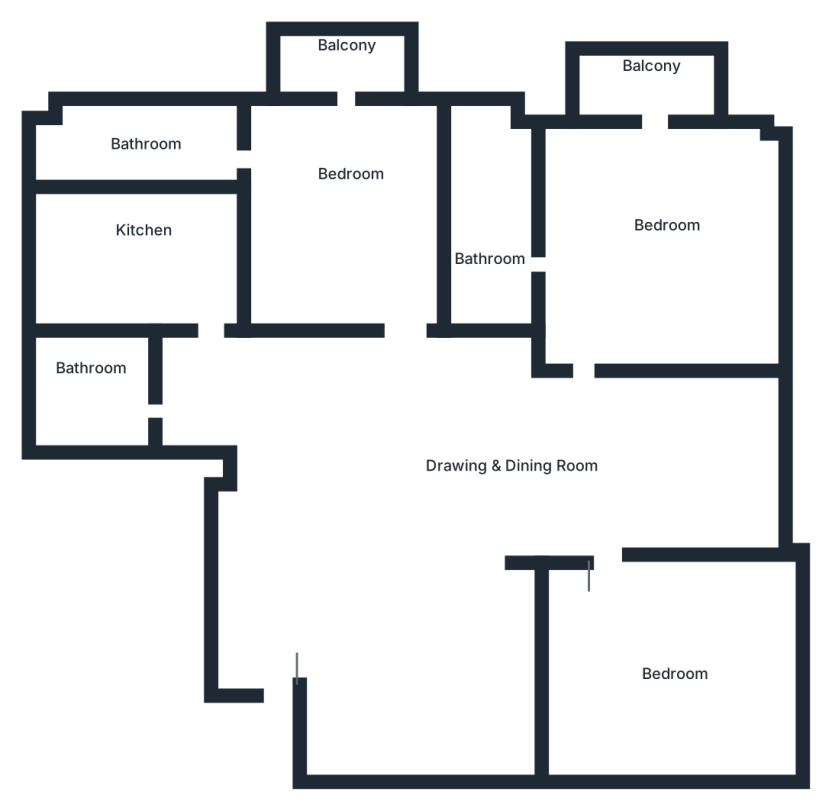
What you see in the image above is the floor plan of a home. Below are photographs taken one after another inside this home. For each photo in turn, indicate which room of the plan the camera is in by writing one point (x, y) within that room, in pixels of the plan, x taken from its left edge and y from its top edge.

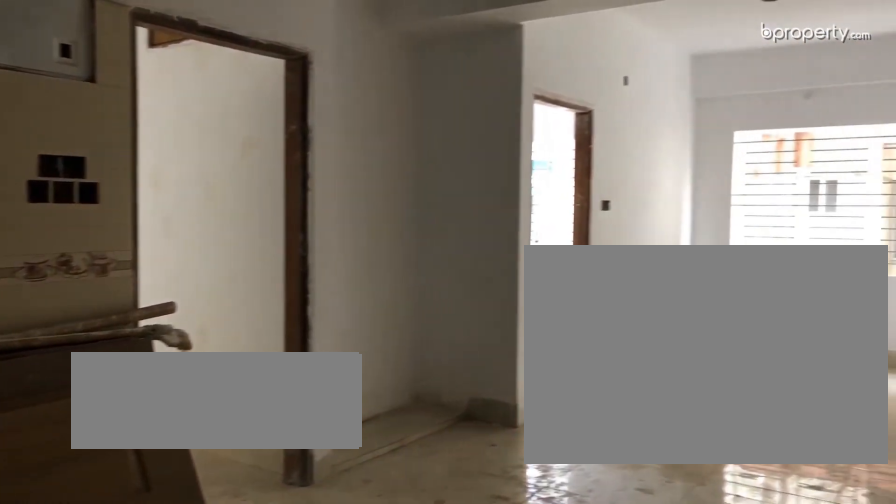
(388, 558)
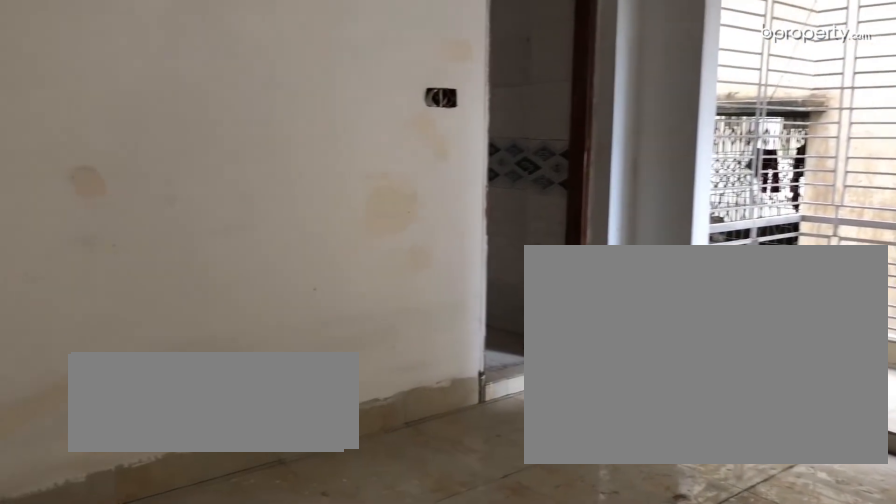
(355, 222)
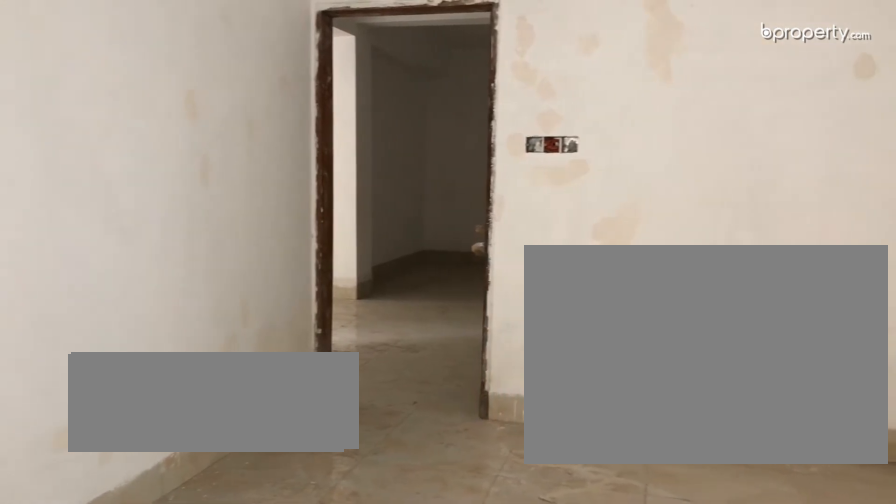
(355, 224)
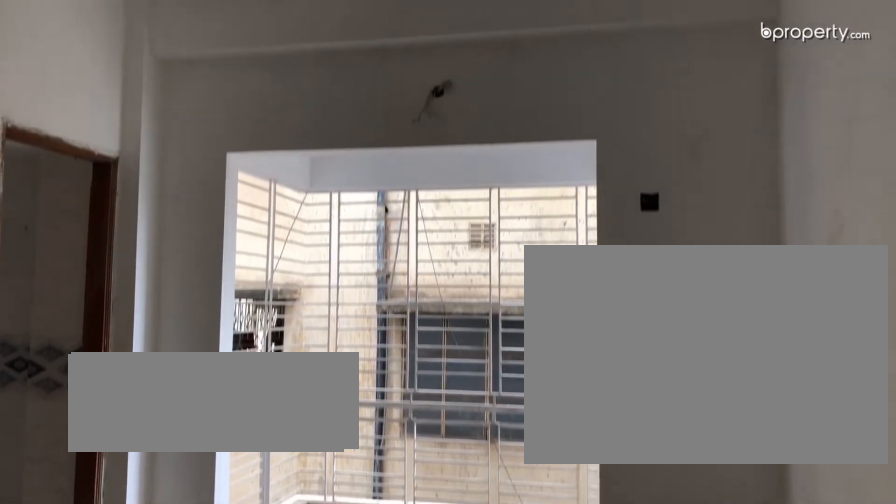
(355, 225)
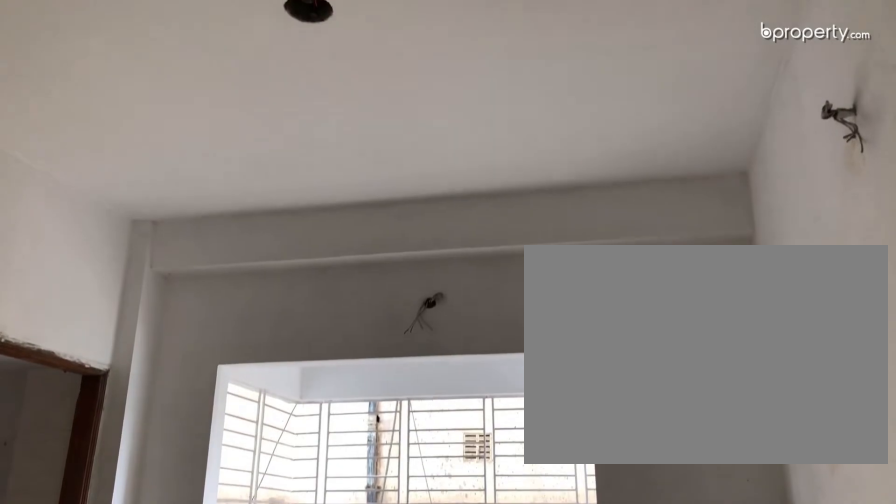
(355, 225)
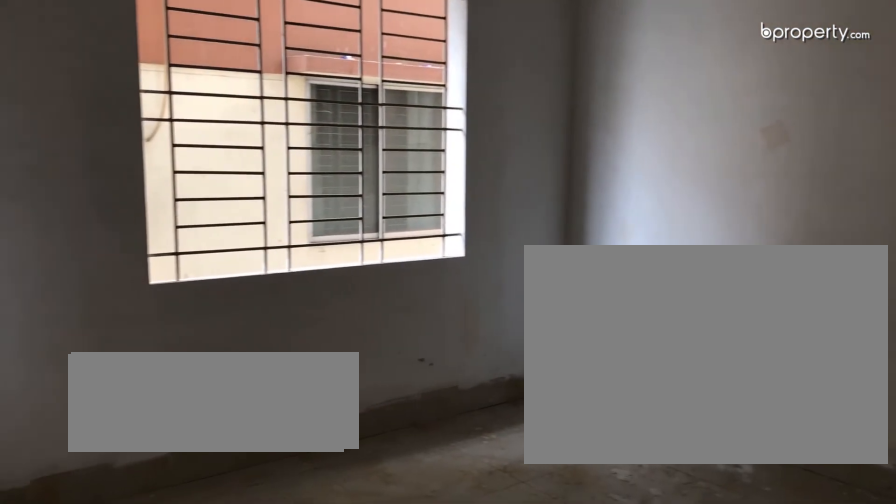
(664, 658)
